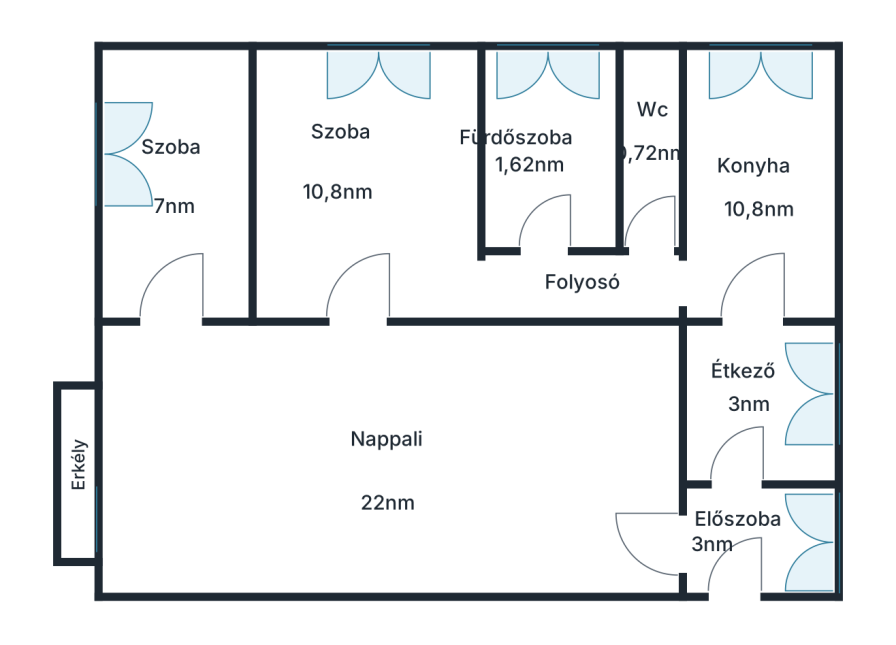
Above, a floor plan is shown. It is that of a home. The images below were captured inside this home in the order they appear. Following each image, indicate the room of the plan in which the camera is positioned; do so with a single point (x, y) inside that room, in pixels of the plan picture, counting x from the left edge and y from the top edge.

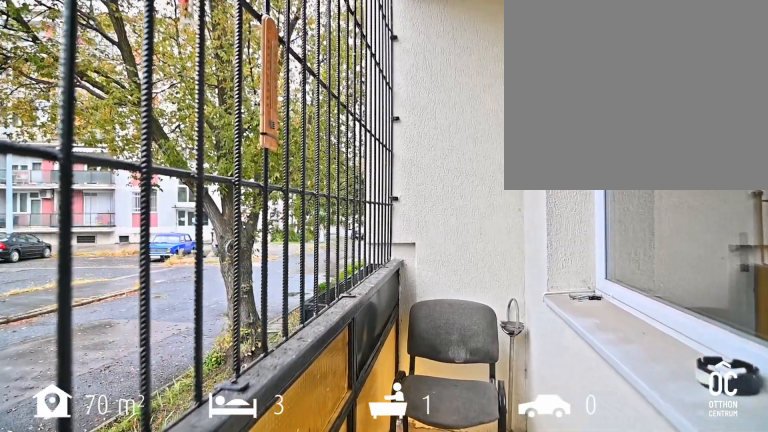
(77, 476)
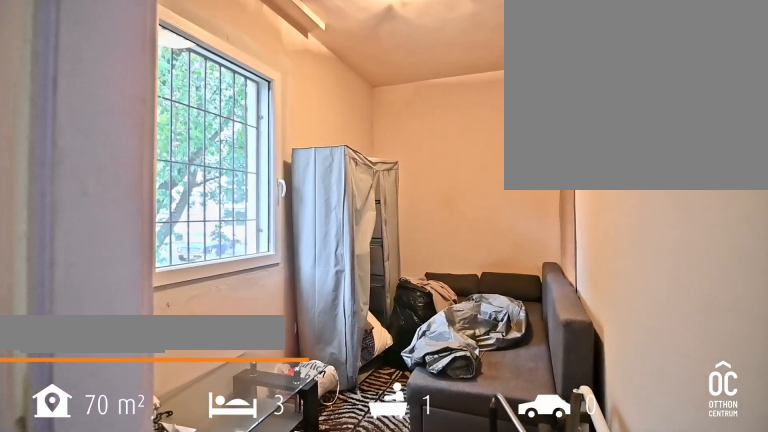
(182, 176)
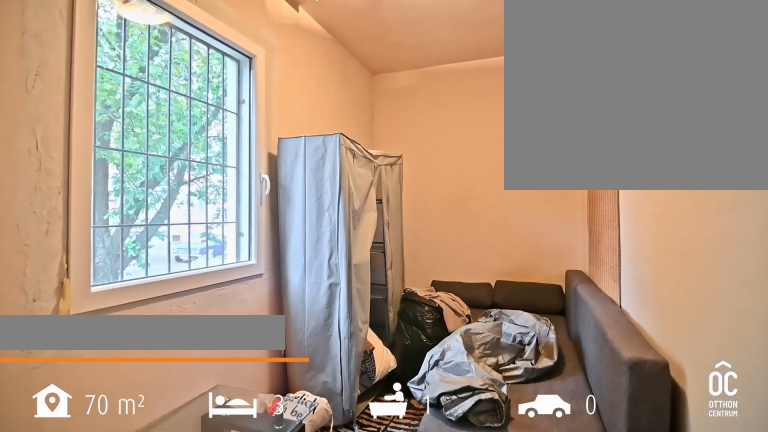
(182, 176)
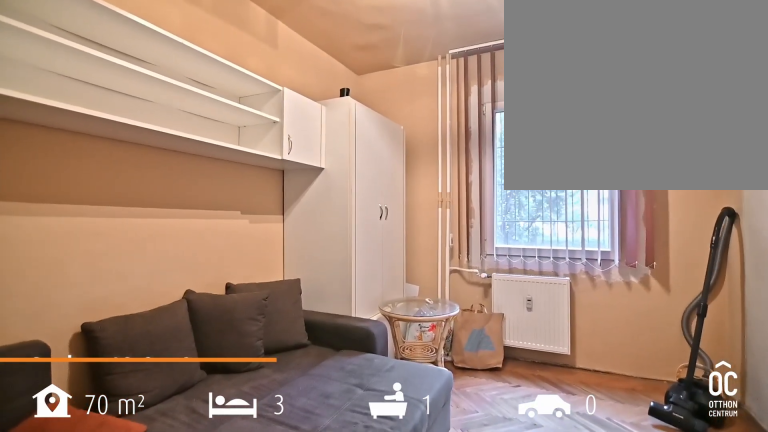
(370, 187)
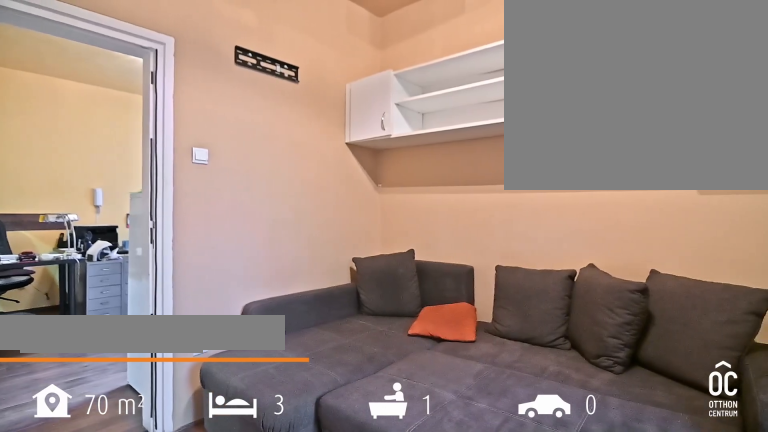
(370, 187)
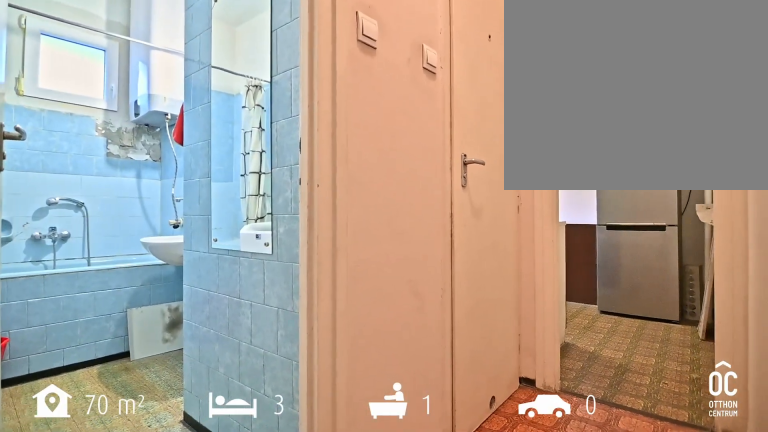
(575, 286)
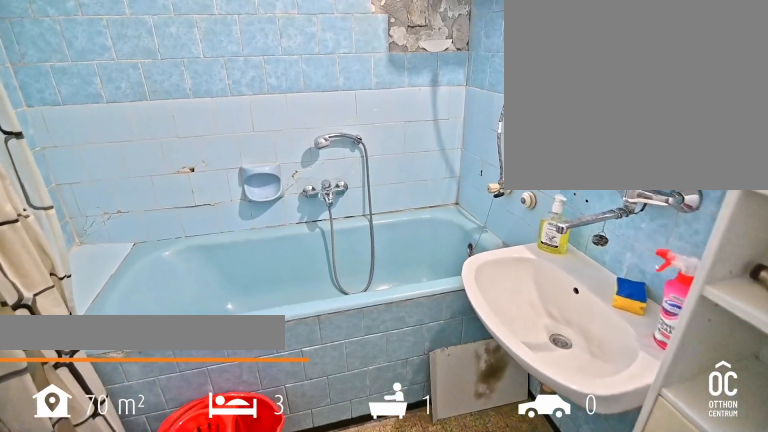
(546, 158)
